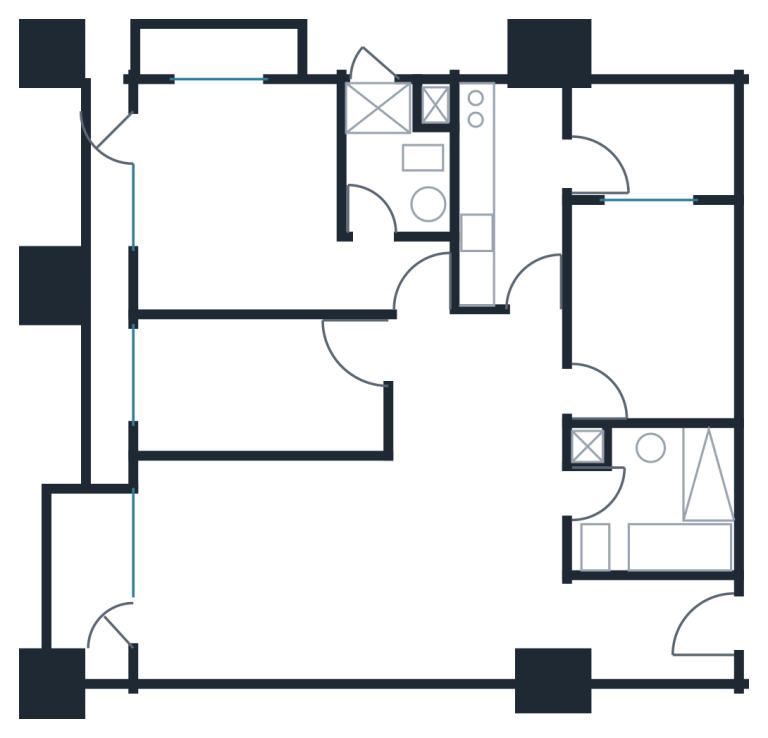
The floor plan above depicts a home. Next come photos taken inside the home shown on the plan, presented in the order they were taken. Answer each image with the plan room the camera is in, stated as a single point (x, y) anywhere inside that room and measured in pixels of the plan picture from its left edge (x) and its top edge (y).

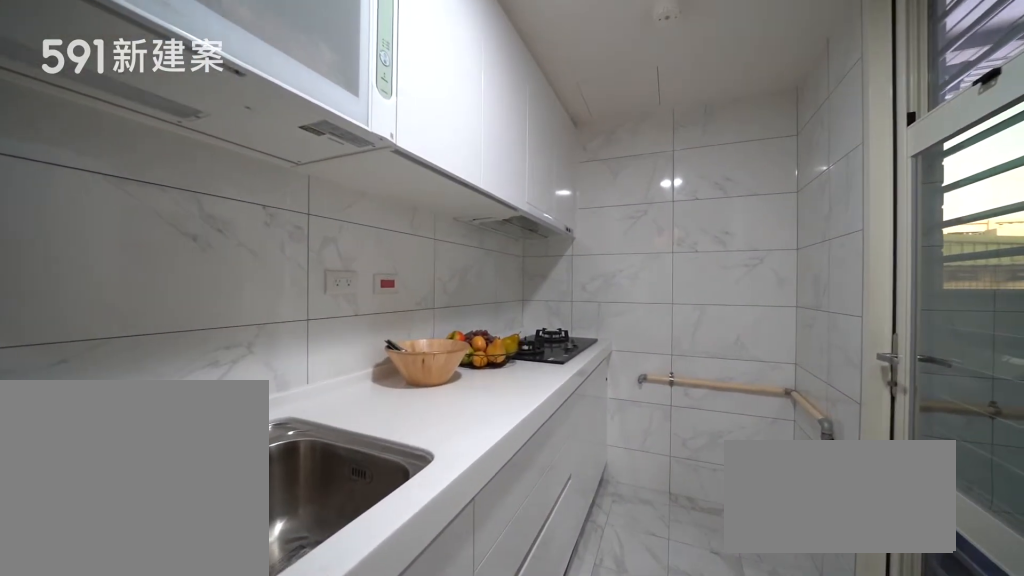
(509, 189)
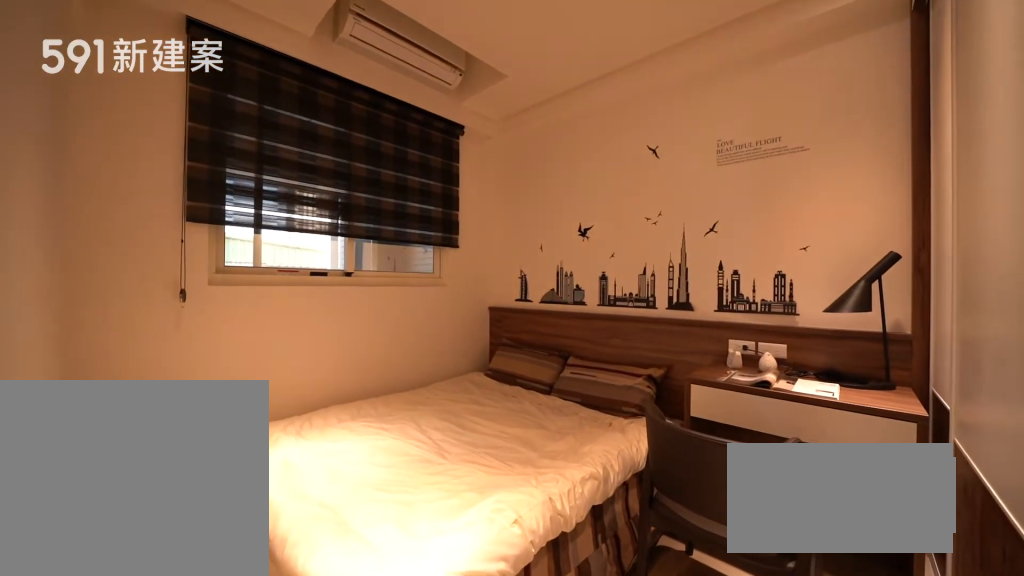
(655, 306)
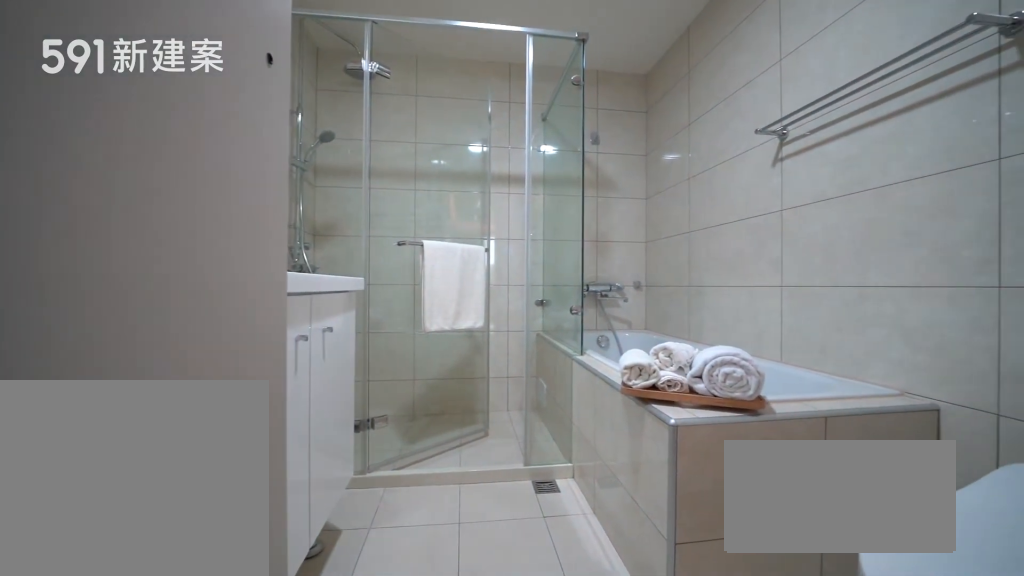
(656, 494)
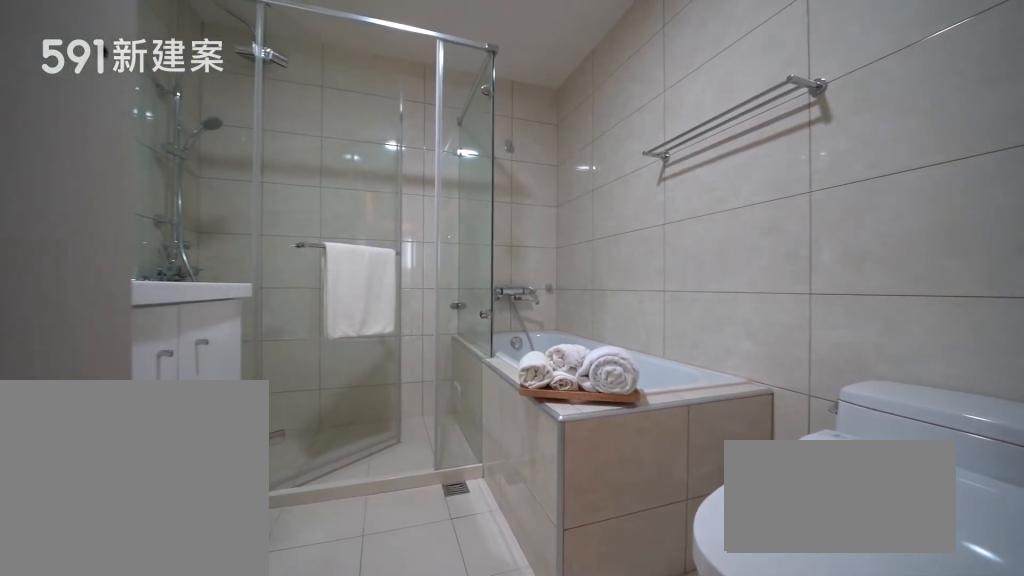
(656, 494)
